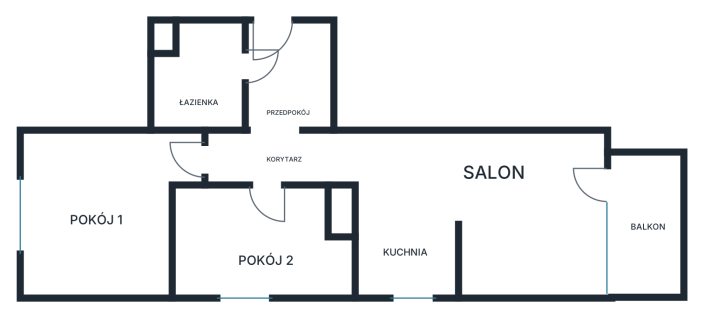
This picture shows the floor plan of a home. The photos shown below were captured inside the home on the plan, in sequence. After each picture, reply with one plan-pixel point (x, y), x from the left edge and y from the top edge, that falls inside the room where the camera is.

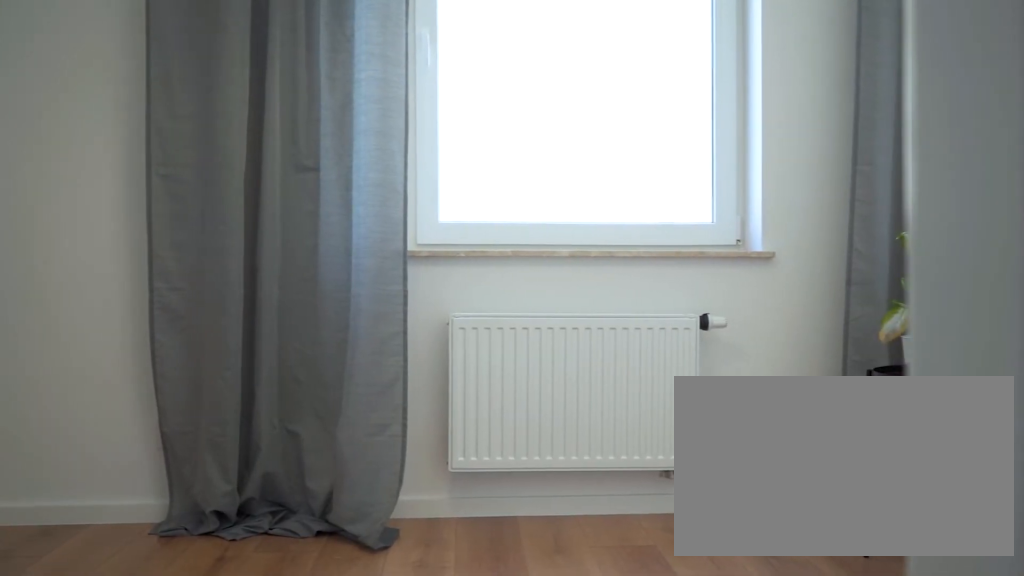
(289, 252)
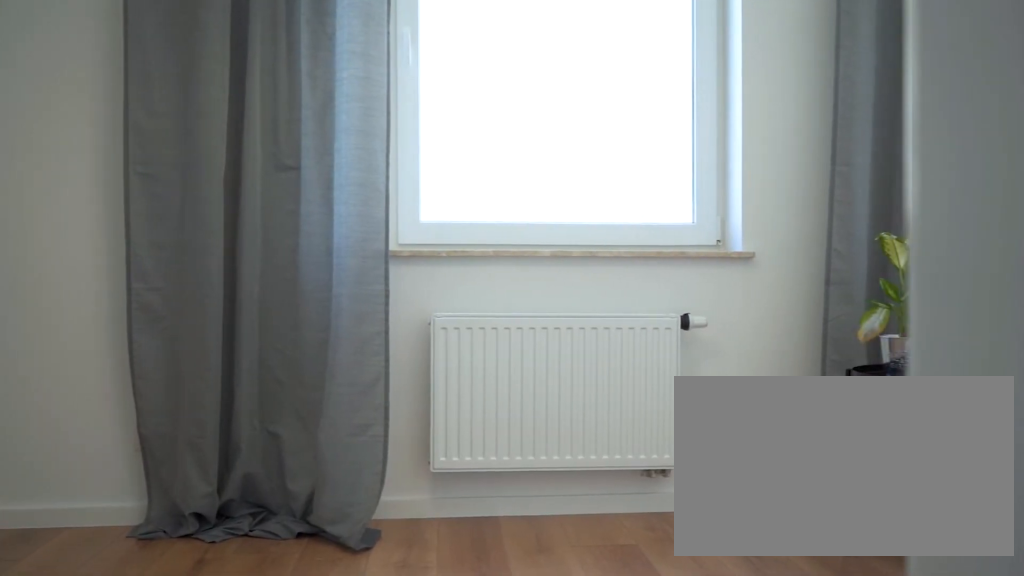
(289, 252)
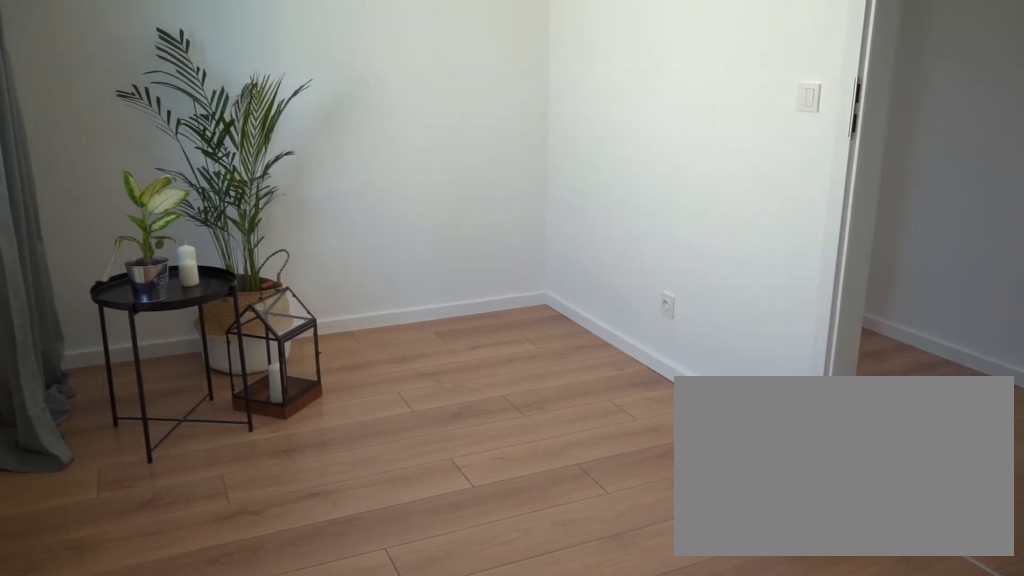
(262, 243)
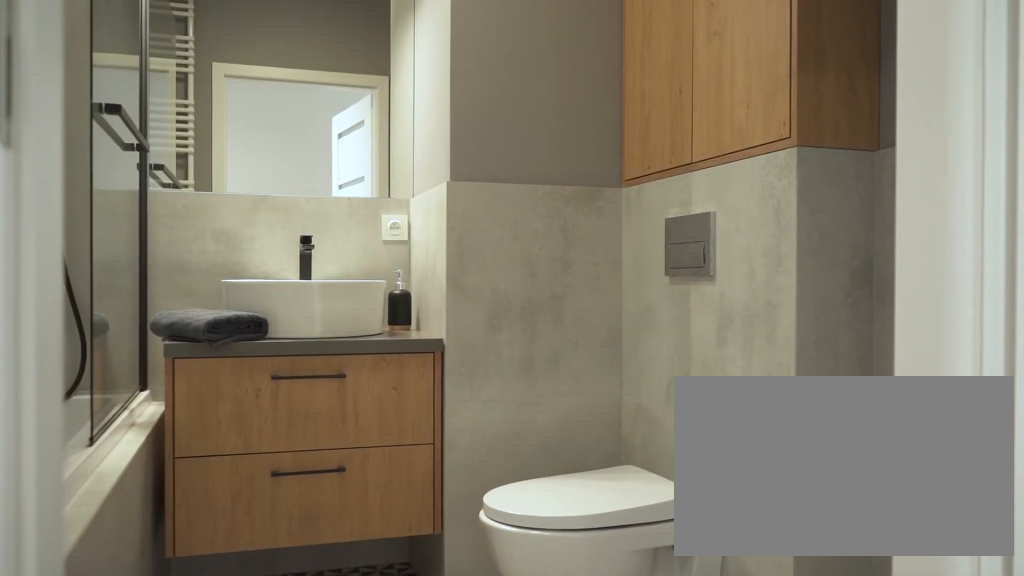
(233, 76)
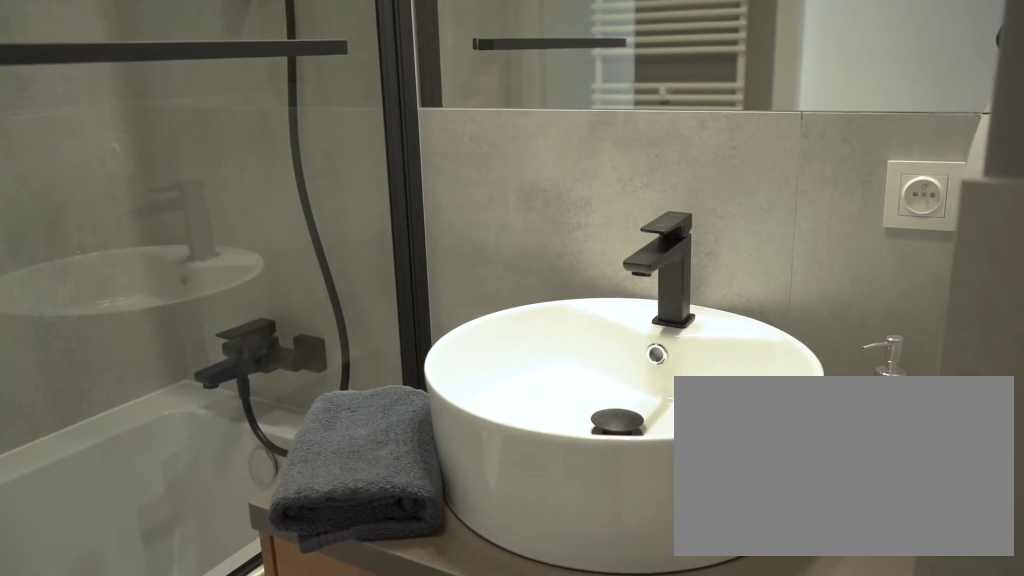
(201, 84)
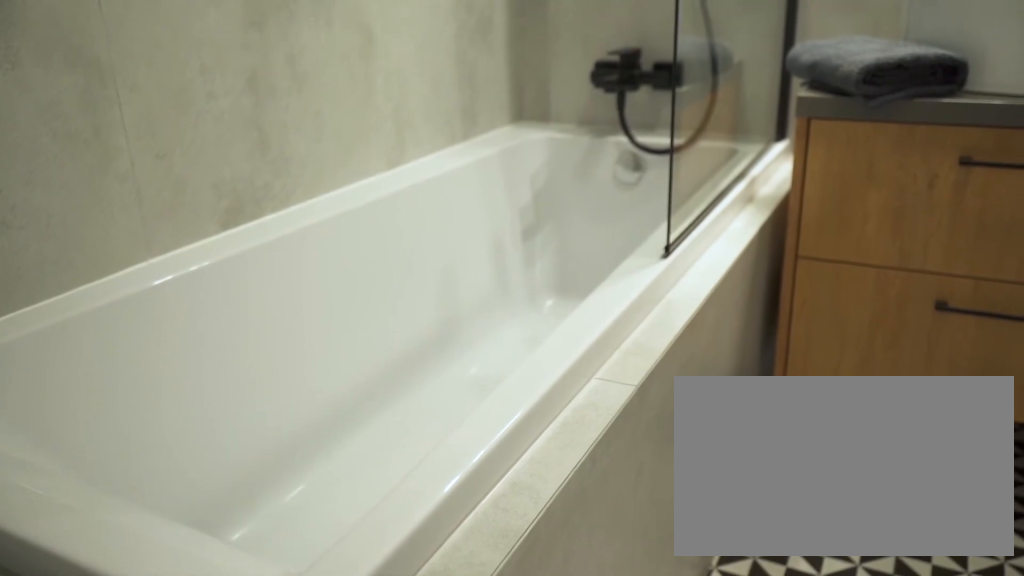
(198, 76)
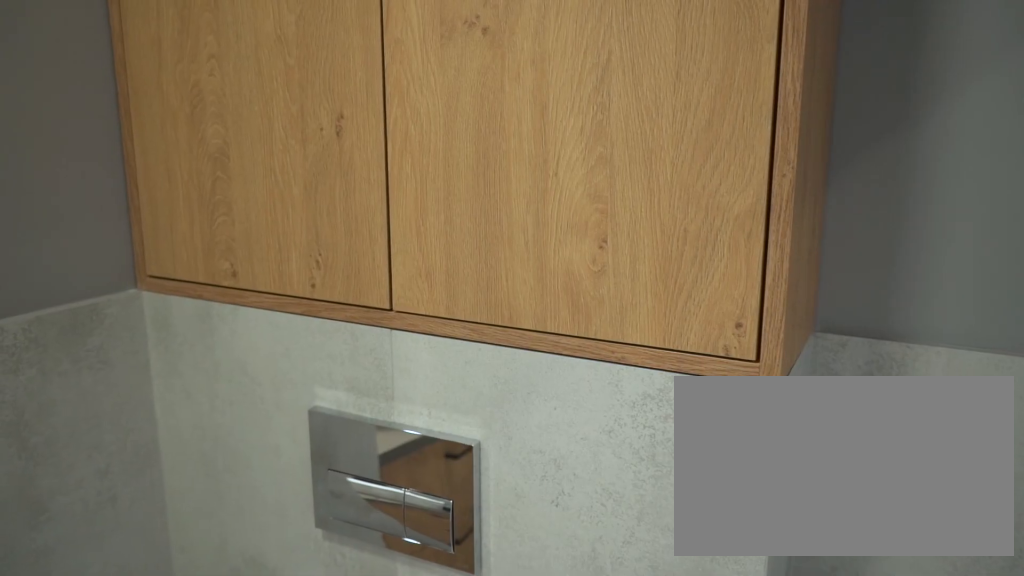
(198, 76)
